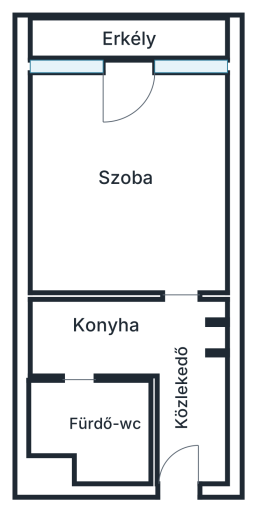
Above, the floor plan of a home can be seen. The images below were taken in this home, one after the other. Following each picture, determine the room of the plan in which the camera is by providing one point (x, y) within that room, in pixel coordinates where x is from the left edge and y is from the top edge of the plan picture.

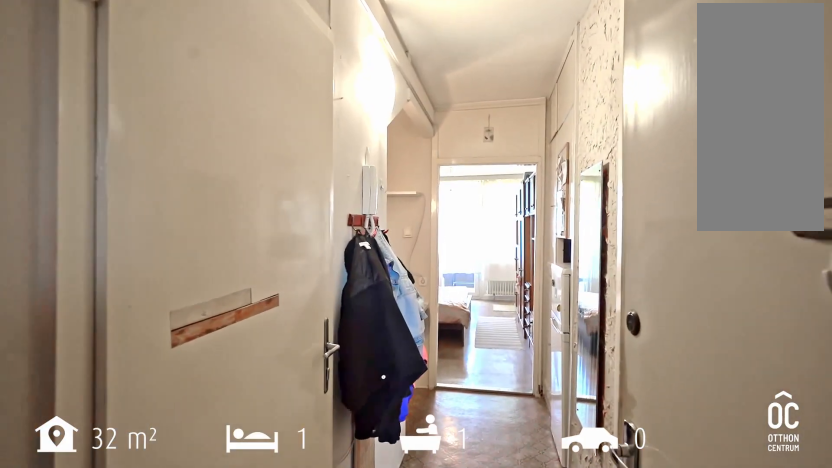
(185, 399)
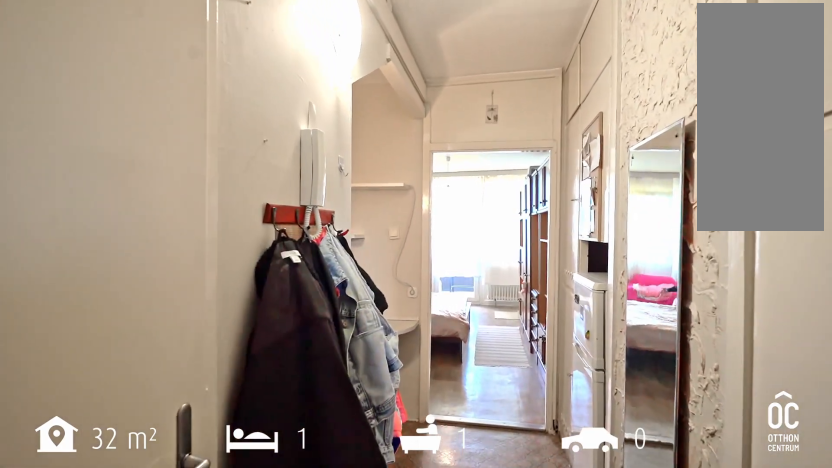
(185, 398)
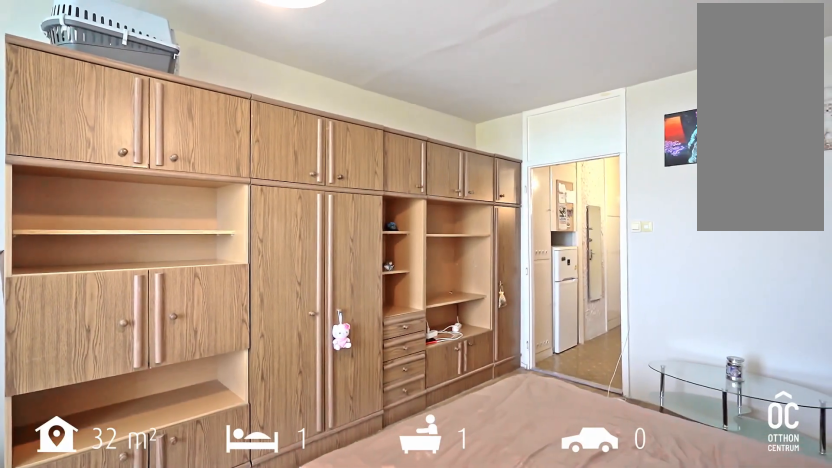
(133, 174)
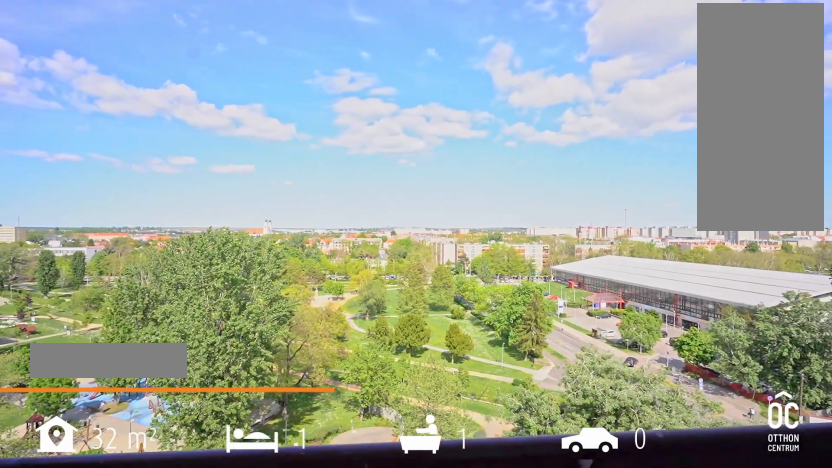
(129, 40)
